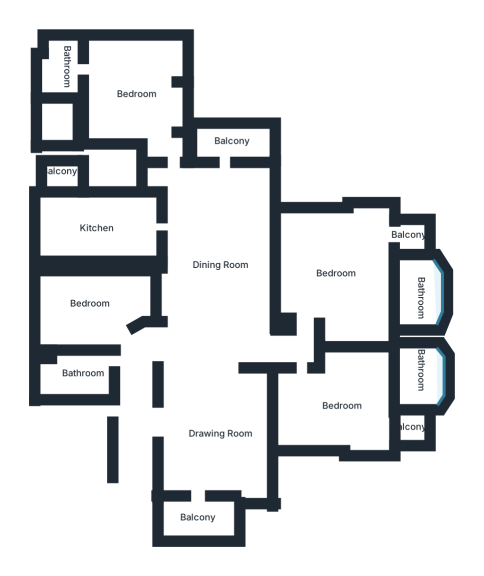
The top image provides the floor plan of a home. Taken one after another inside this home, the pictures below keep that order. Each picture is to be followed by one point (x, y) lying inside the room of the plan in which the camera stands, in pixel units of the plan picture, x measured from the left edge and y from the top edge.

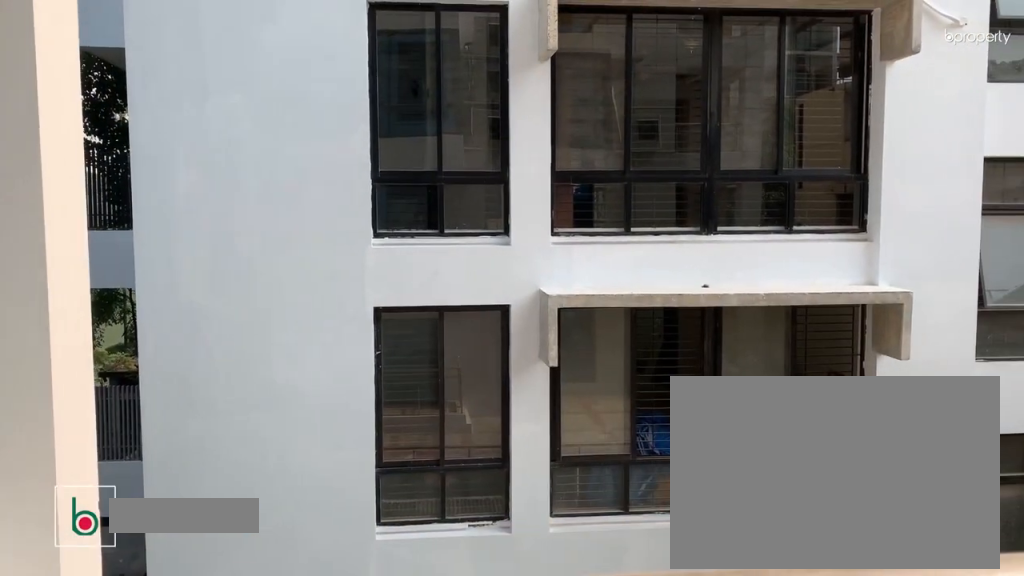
(230, 146)
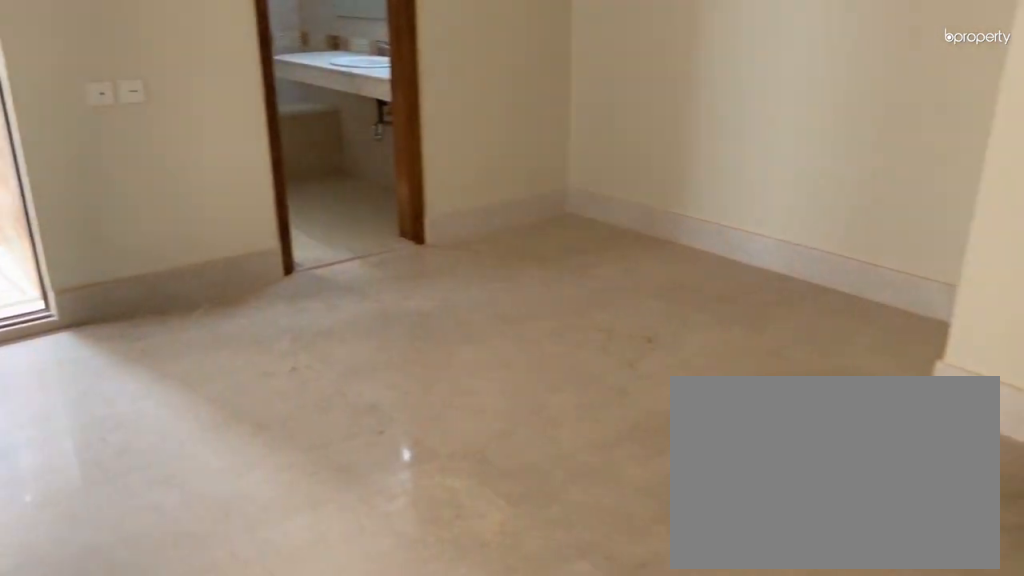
(338, 274)
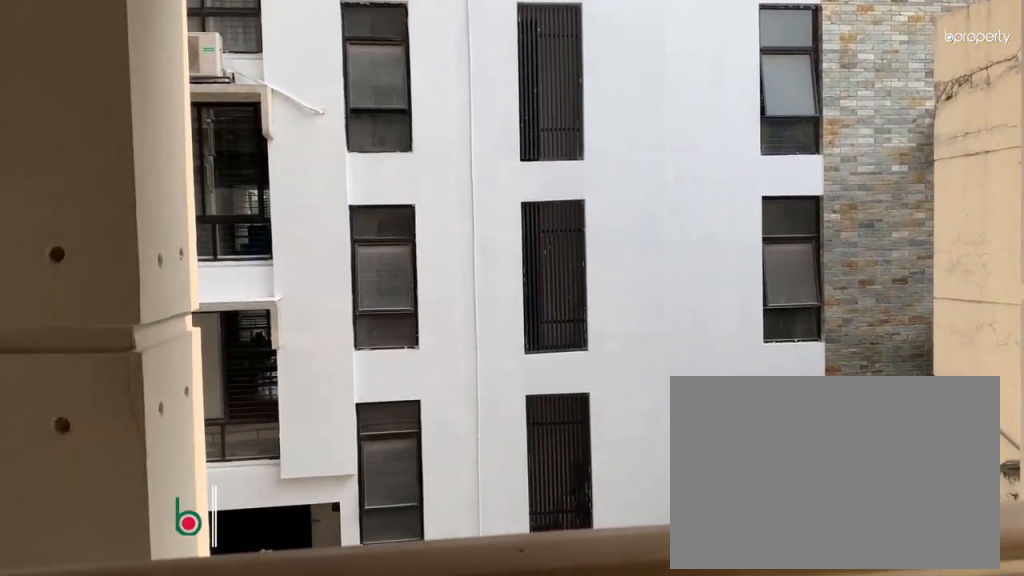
(409, 231)
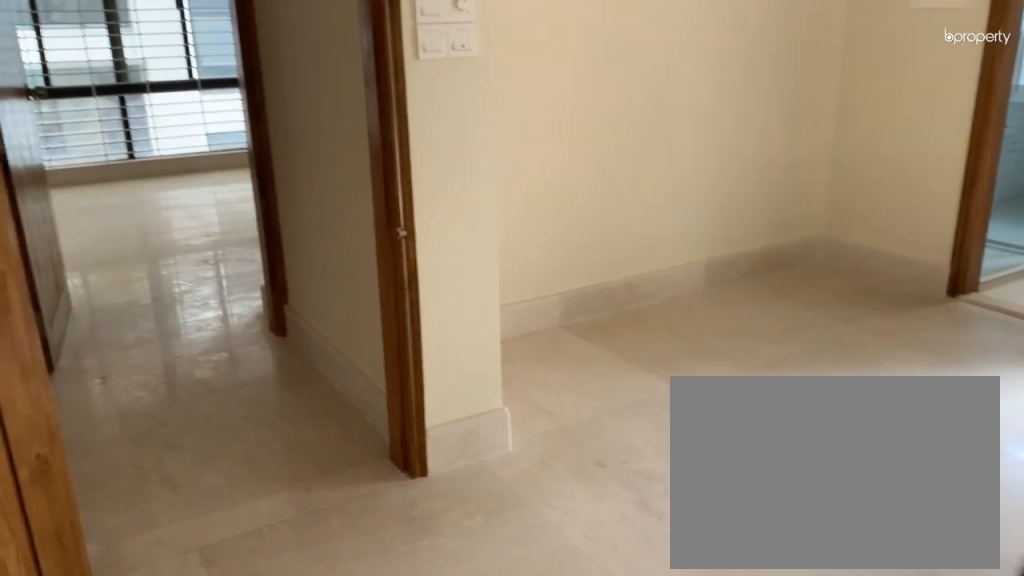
(344, 405)
